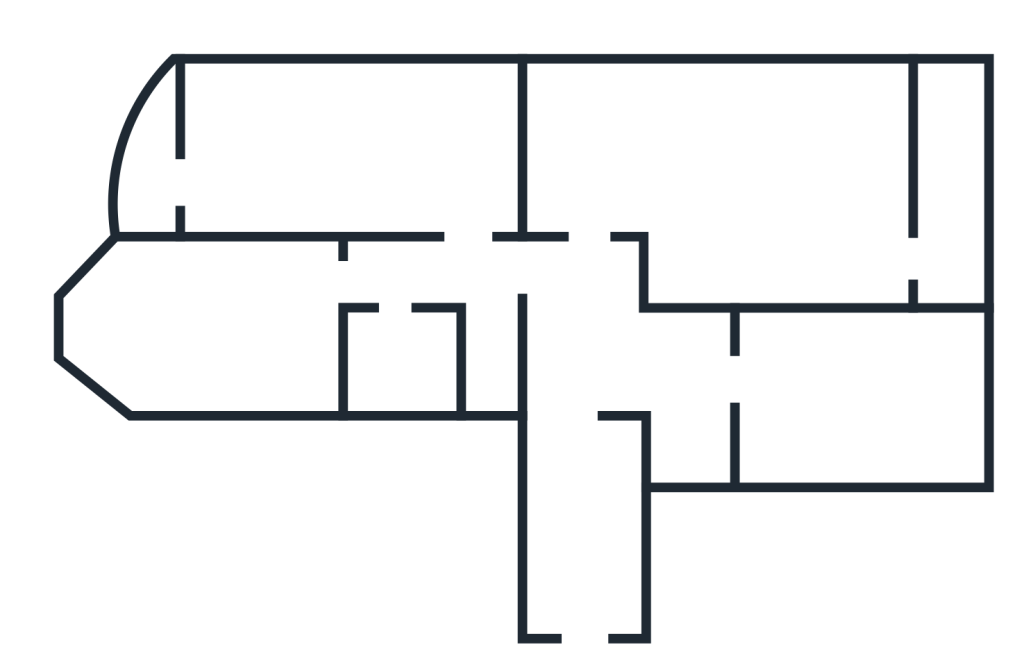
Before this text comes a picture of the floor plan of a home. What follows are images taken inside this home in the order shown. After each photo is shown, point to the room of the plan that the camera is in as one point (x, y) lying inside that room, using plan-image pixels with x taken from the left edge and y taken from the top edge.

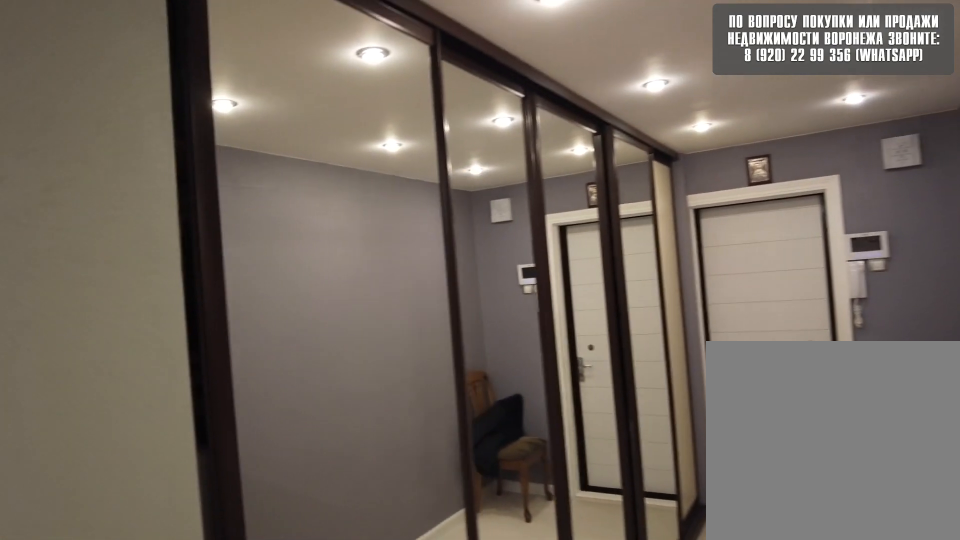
(590, 374)
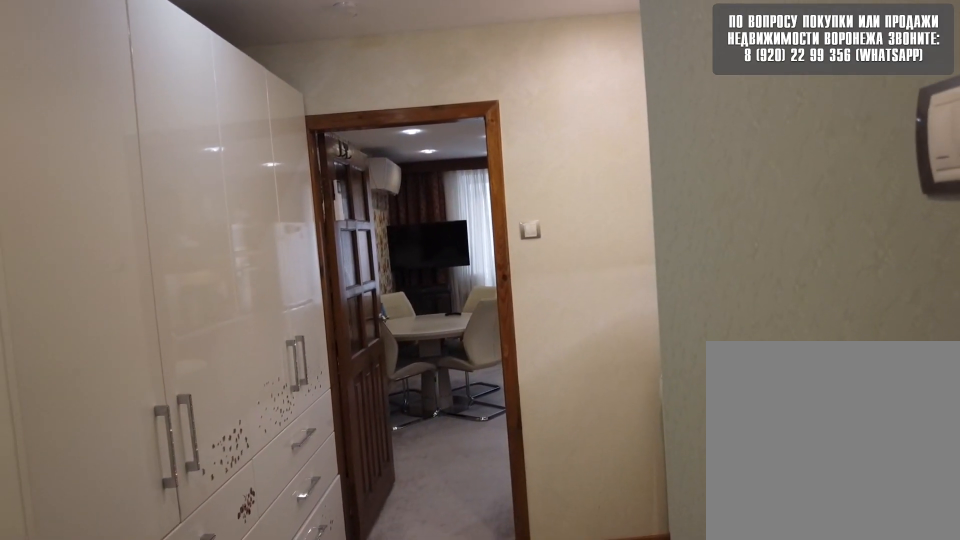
(590, 374)
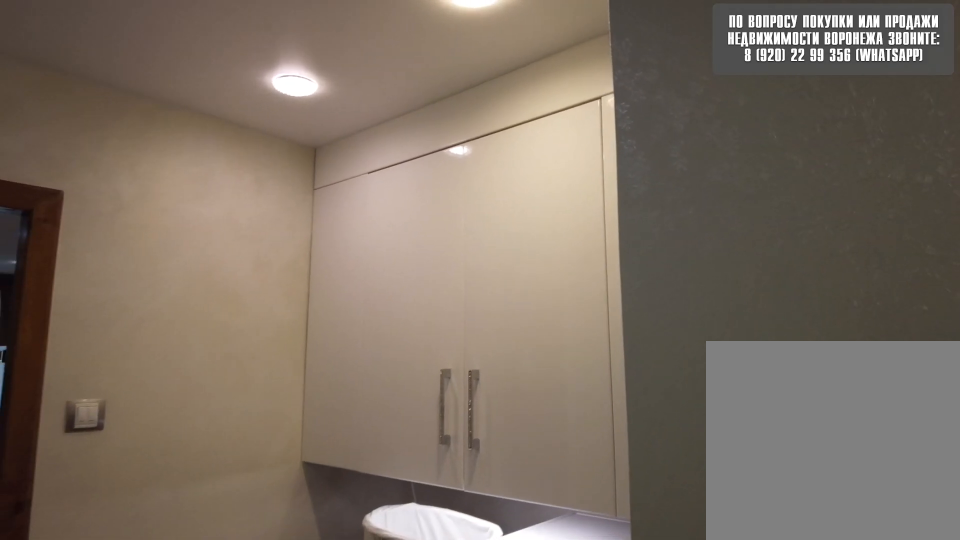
(700, 382)
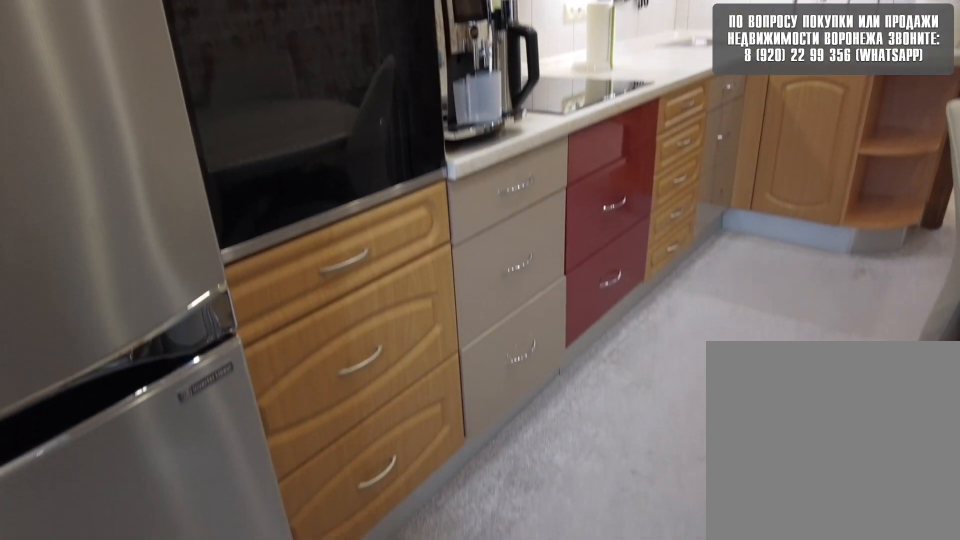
(819, 399)
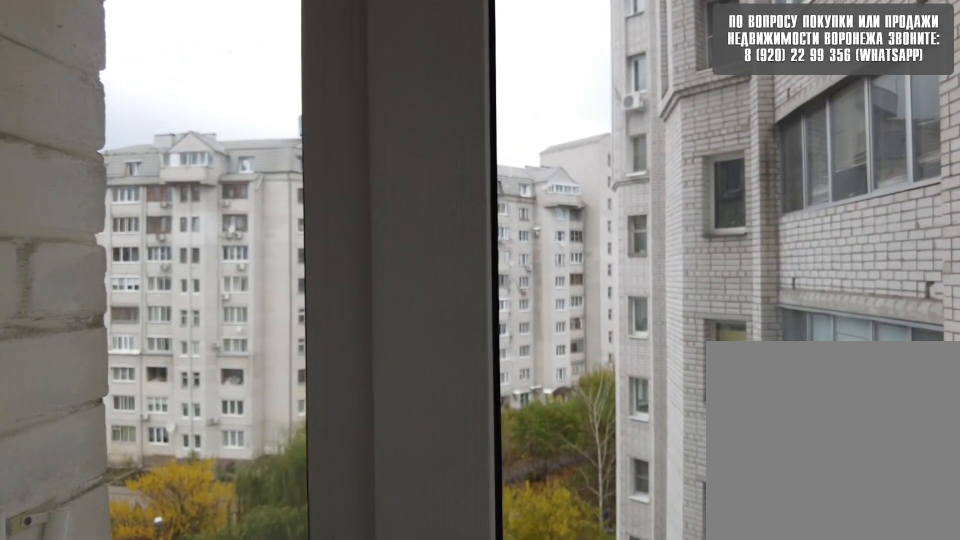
(819, 399)
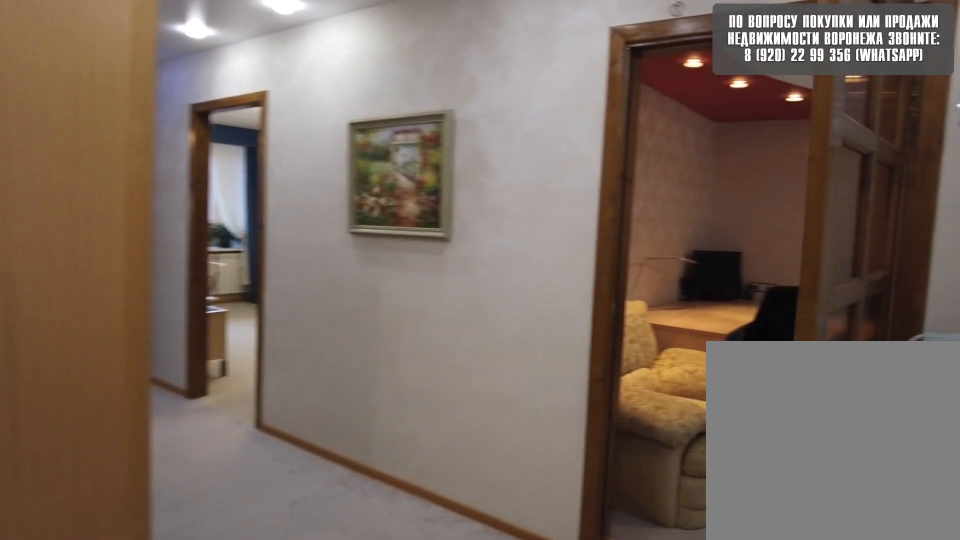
(602, 366)
